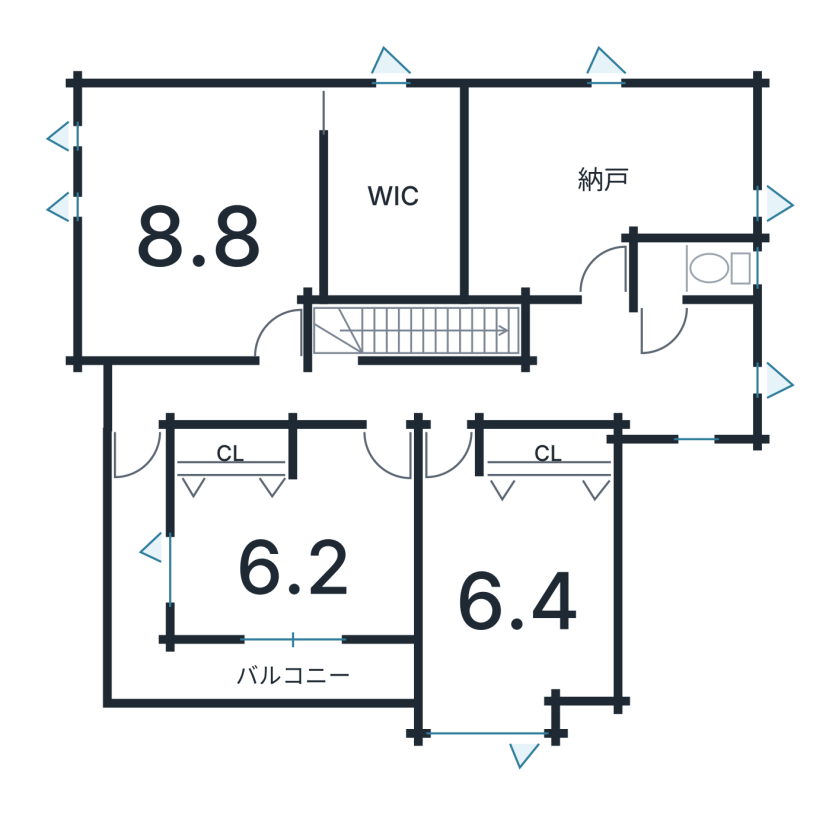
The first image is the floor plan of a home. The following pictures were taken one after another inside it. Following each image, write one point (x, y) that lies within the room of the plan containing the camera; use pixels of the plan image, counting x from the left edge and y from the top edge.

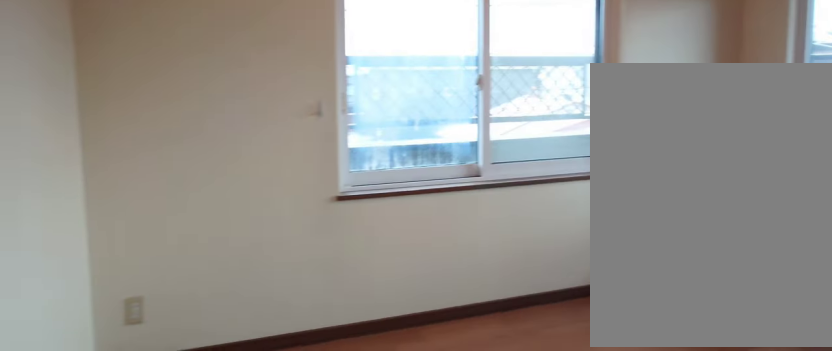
(282, 565)
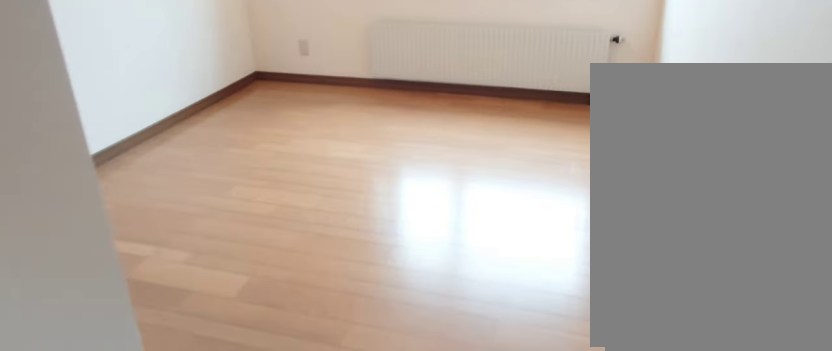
(509, 600)
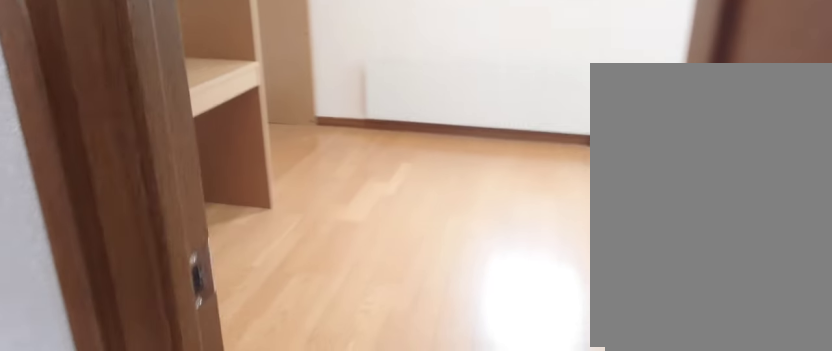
(564, 193)
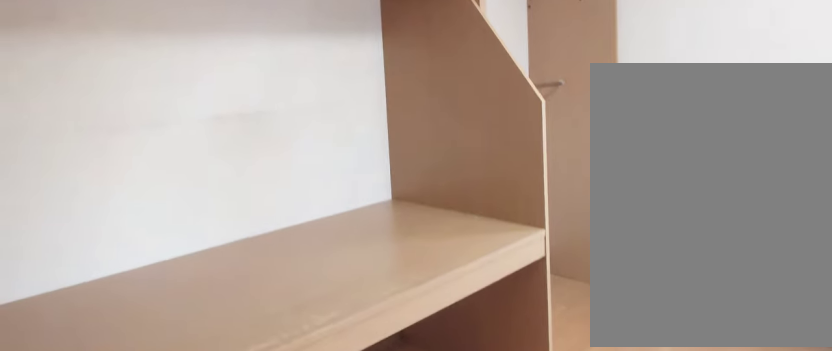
(564, 193)
